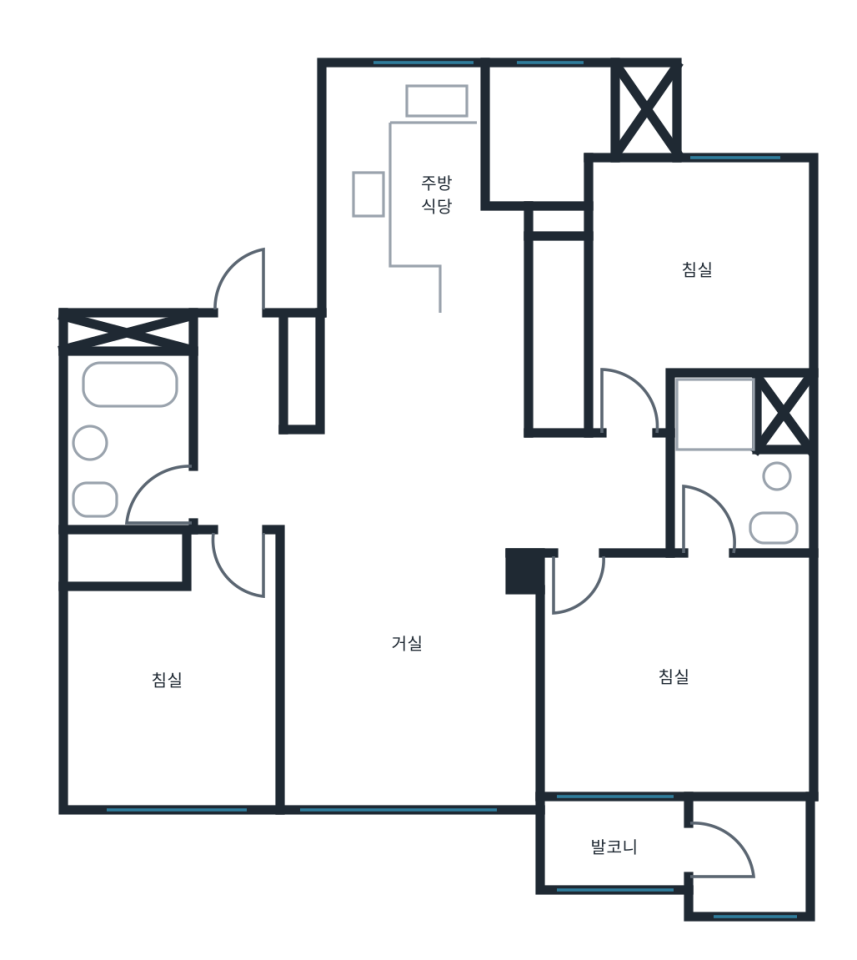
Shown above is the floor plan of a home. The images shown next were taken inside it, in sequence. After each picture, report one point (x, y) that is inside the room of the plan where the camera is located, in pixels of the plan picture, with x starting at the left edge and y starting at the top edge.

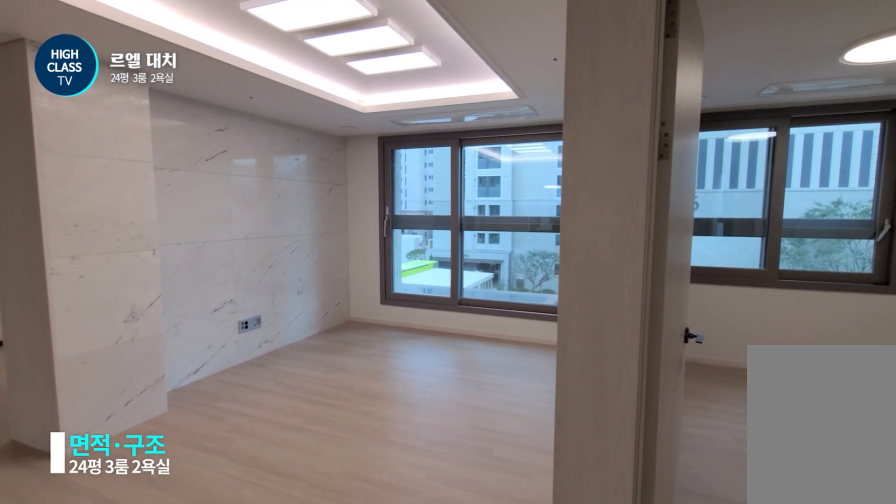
(262, 481)
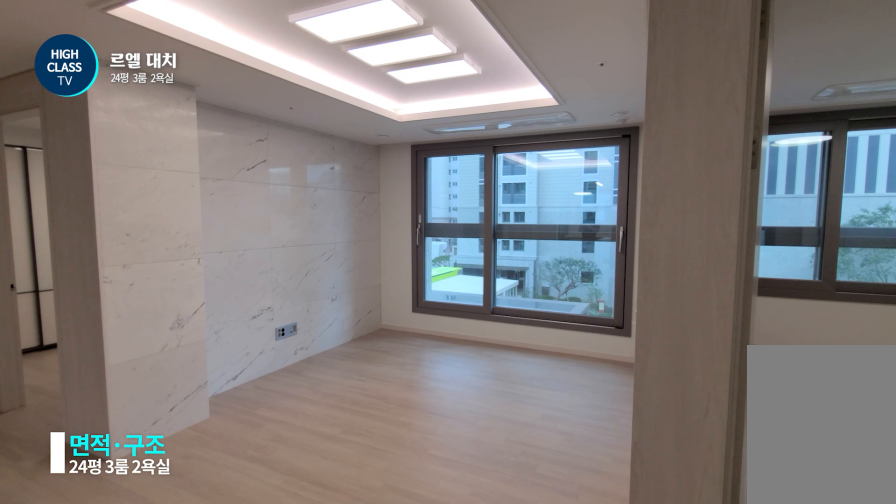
(262, 481)
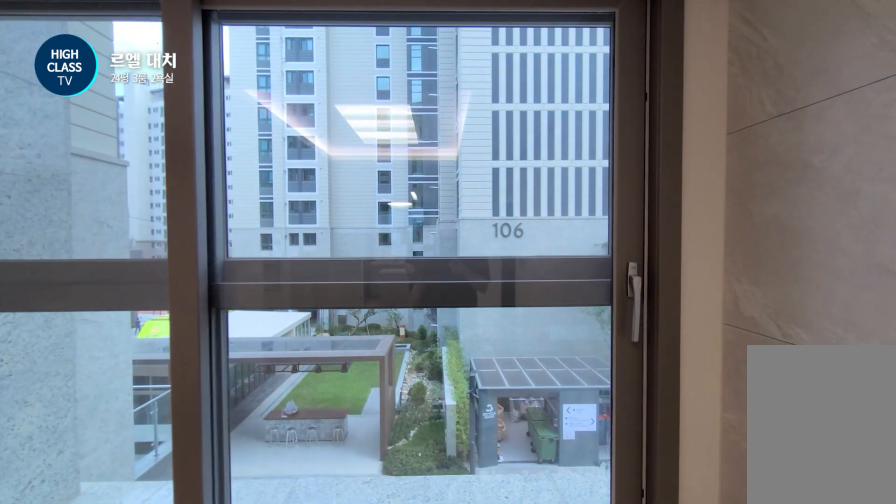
(408, 619)
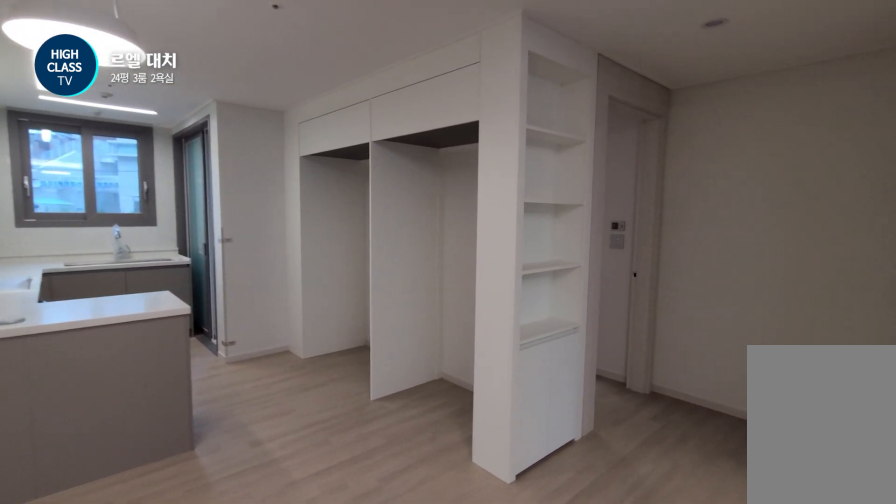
(408, 619)
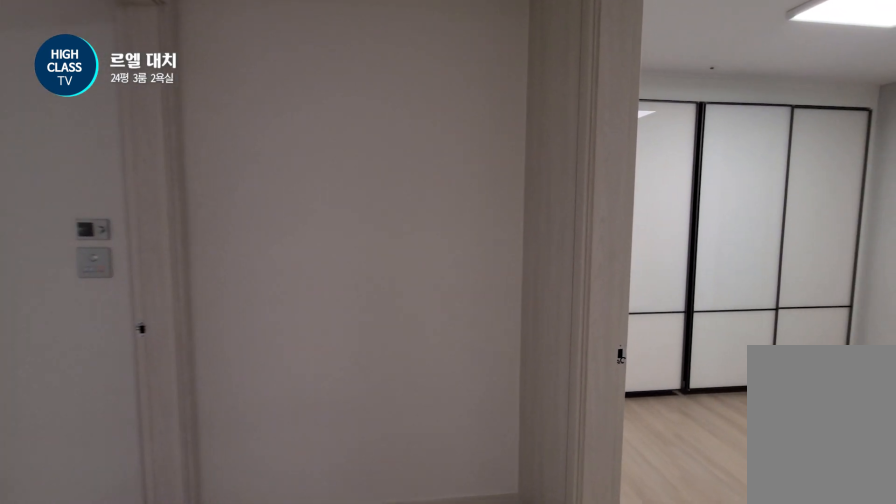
(603, 495)
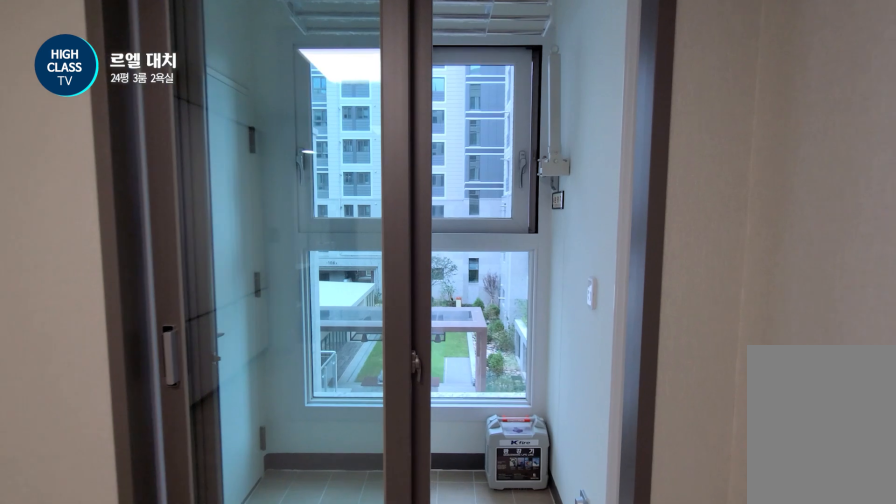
(663, 711)
